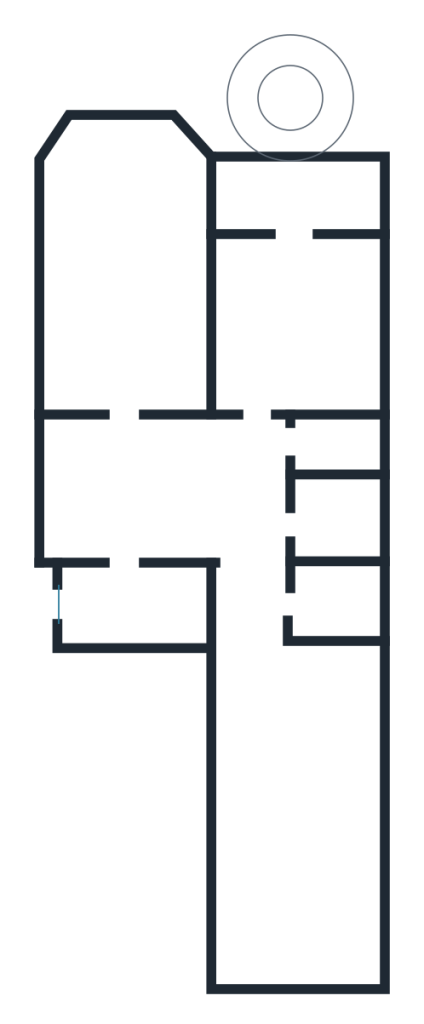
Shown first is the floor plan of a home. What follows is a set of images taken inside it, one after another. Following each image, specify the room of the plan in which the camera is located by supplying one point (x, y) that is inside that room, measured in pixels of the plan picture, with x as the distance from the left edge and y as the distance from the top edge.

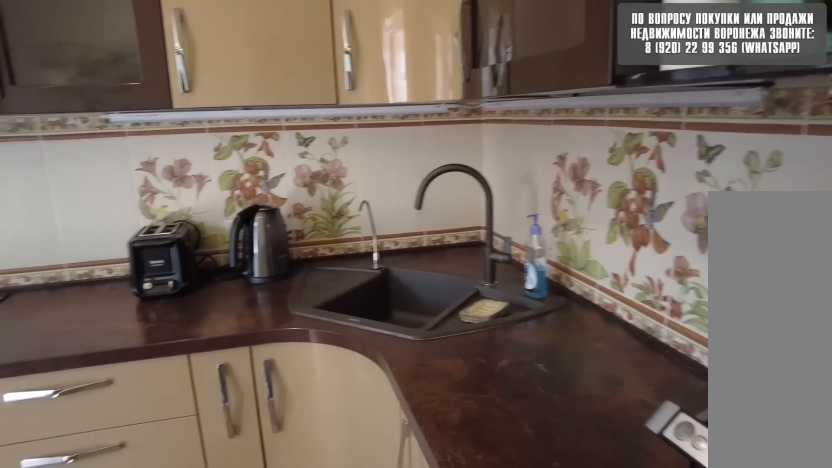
(302, 360)
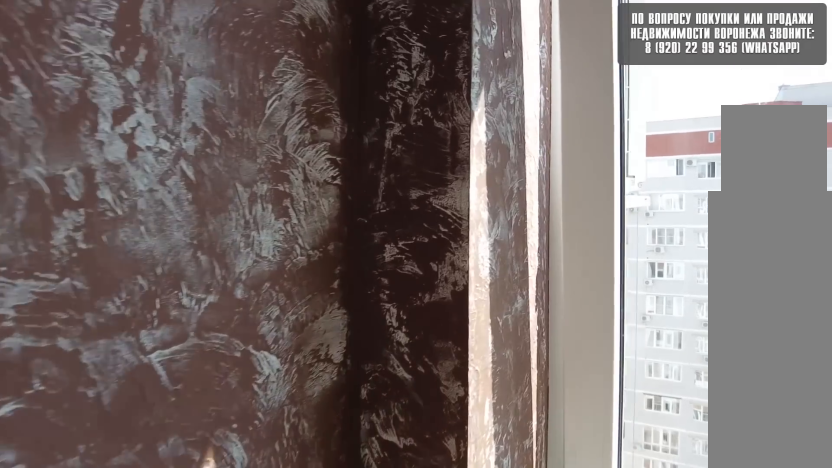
(290, 209)
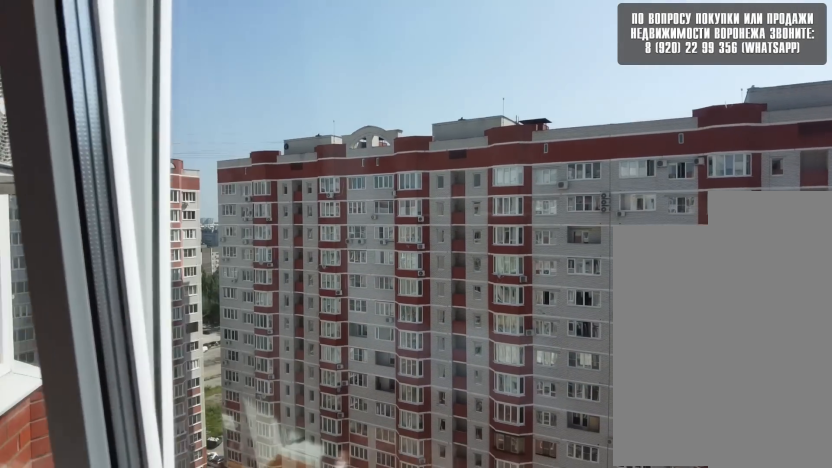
(290, 209)
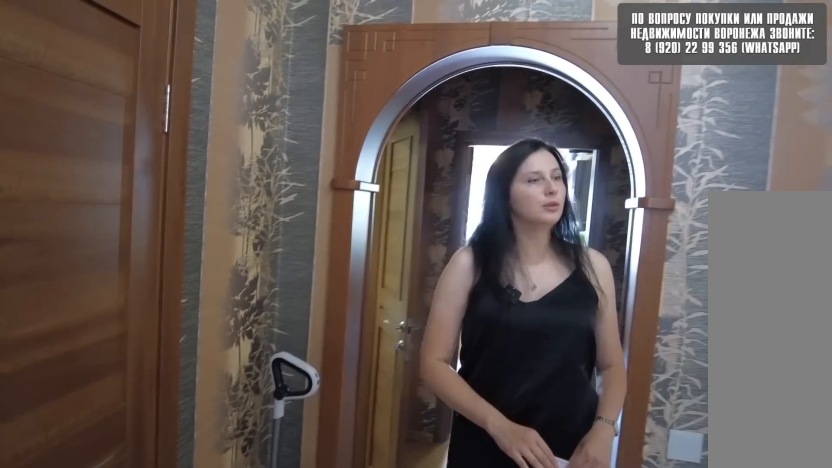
(253, 515)
